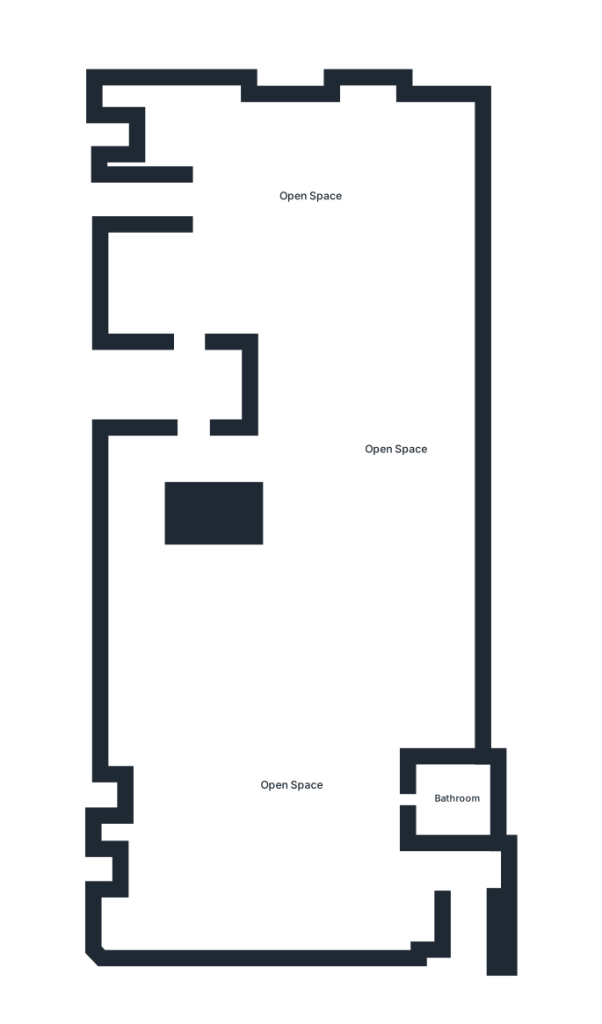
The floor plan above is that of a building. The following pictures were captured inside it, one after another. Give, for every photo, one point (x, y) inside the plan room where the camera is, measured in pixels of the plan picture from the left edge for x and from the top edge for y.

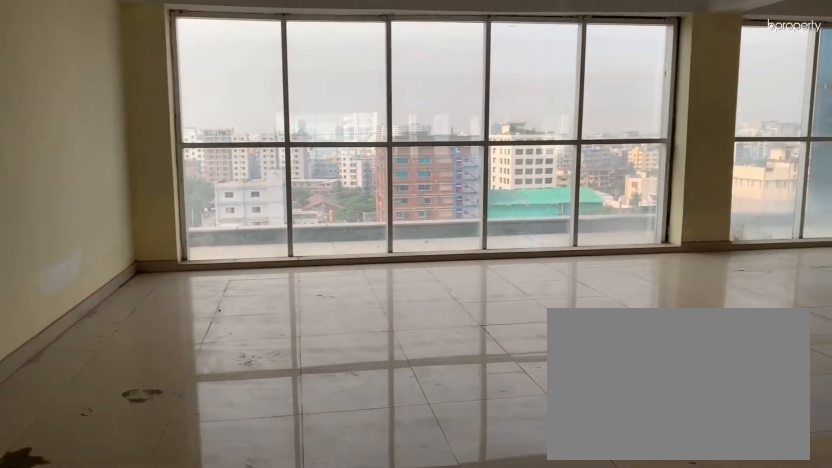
(312, 196)
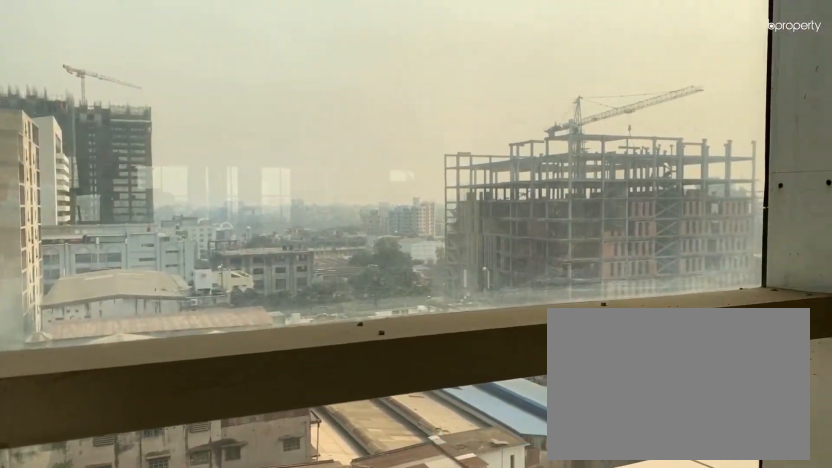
(312, 196)
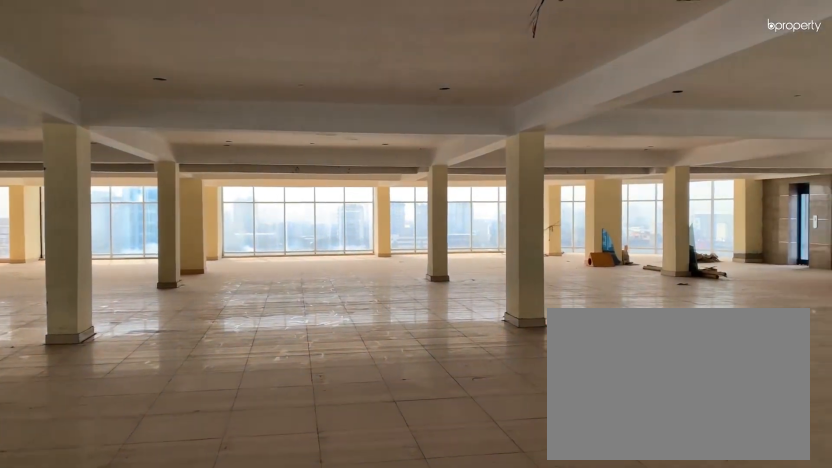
(394, 450)
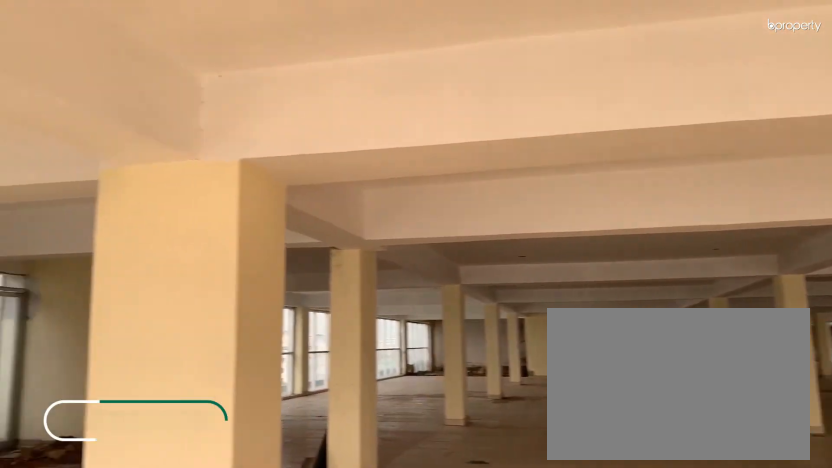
(290, 786)
